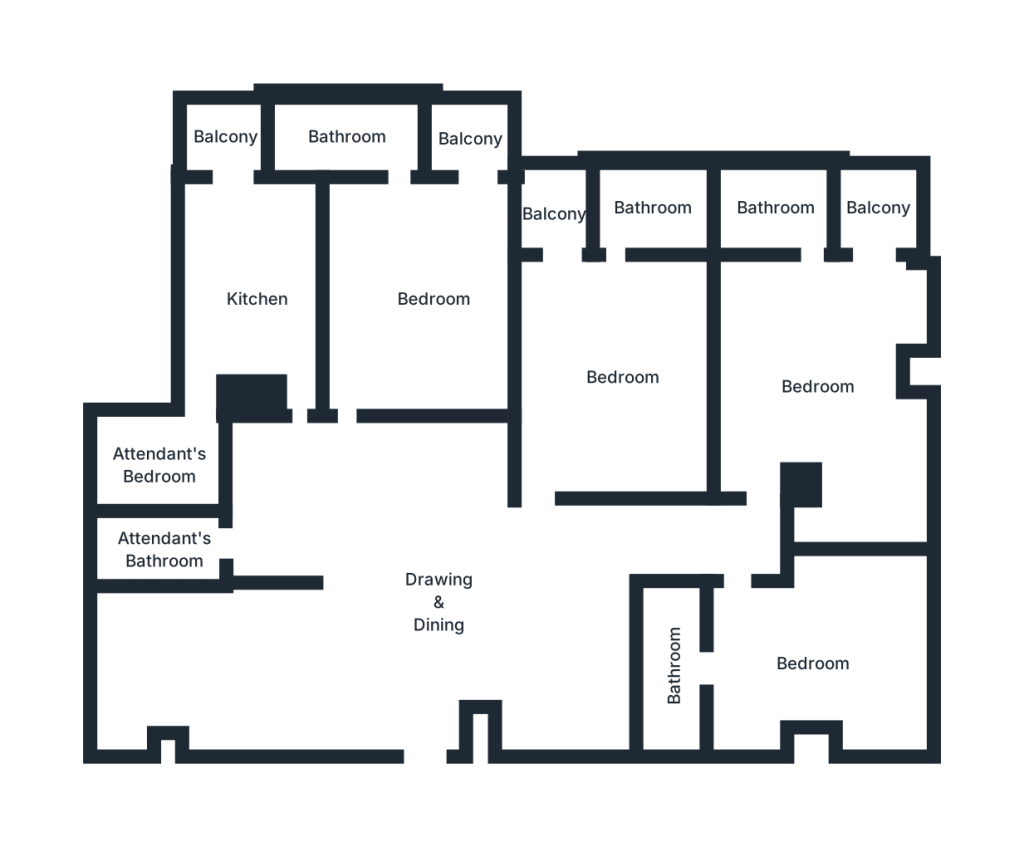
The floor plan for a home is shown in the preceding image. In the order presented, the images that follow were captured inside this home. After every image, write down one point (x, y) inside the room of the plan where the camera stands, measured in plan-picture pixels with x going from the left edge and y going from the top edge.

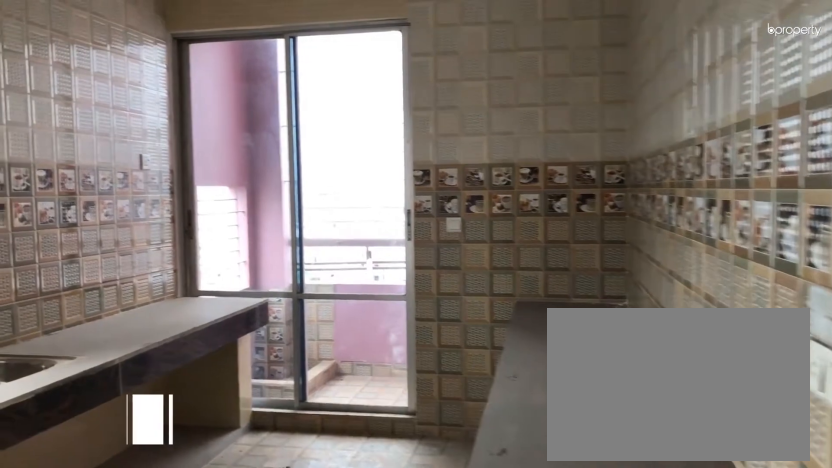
(255, 304)
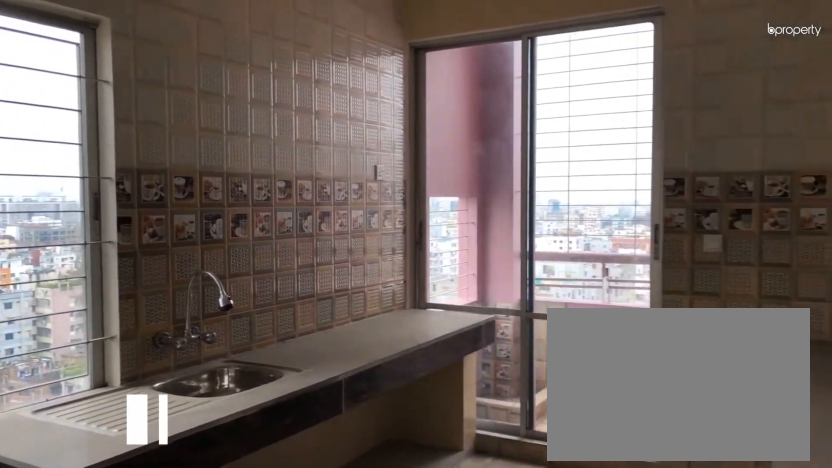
(255, 304)
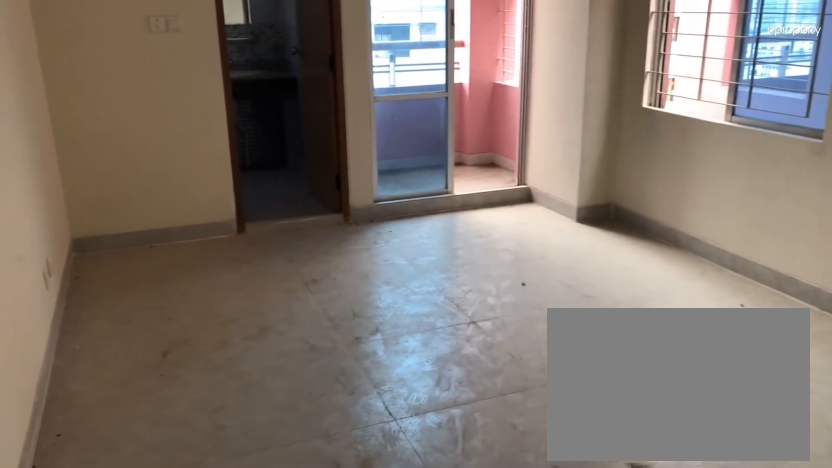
(431, 304)
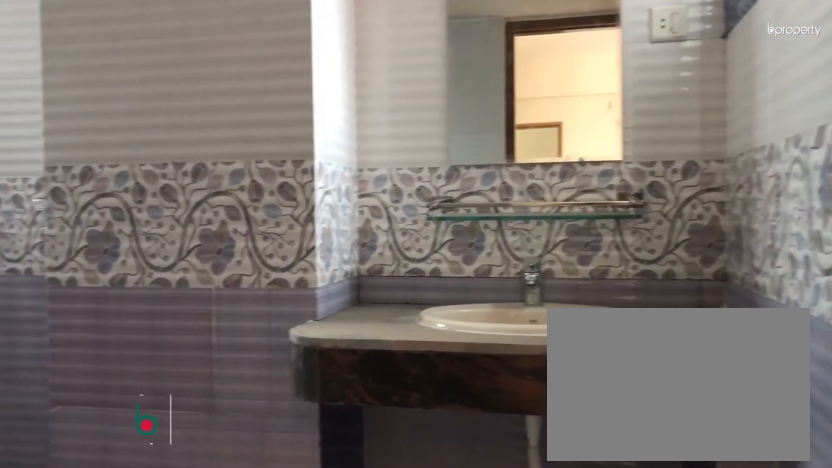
(342, 136)
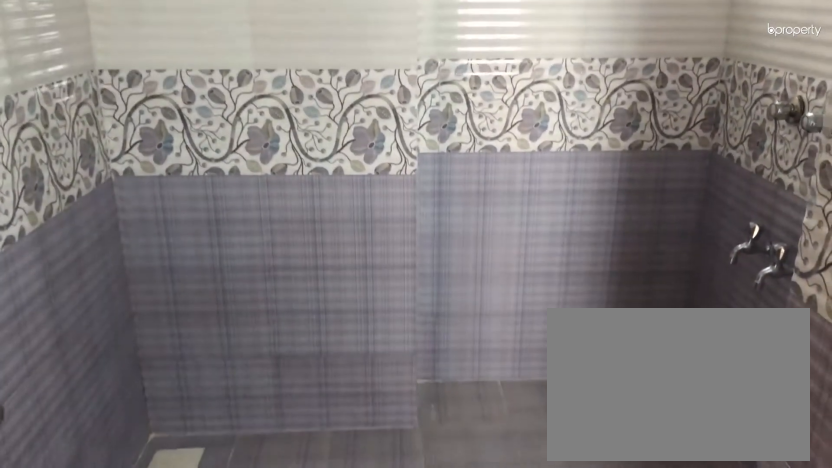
(342, 136)
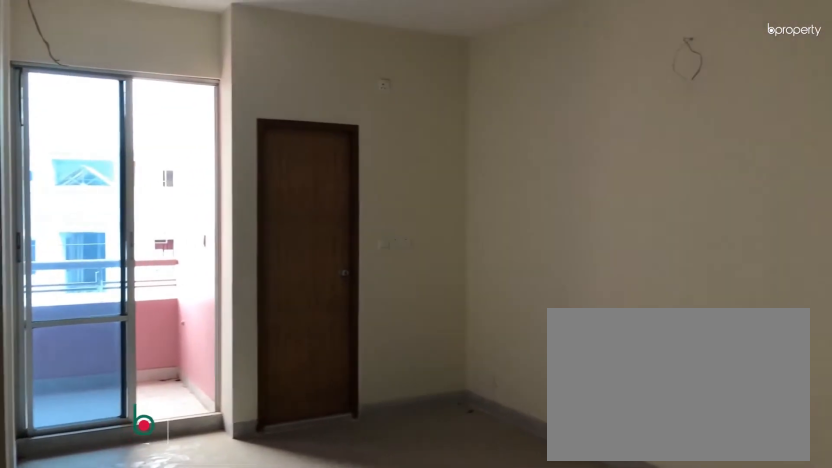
(623, 380)
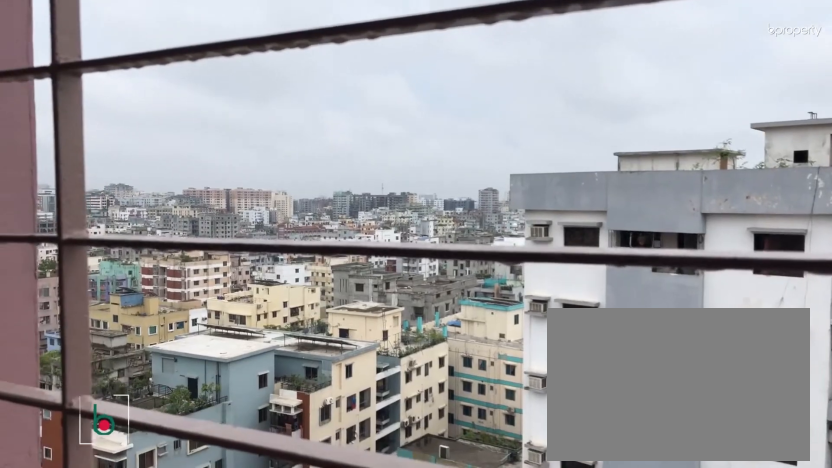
(555, 218)
